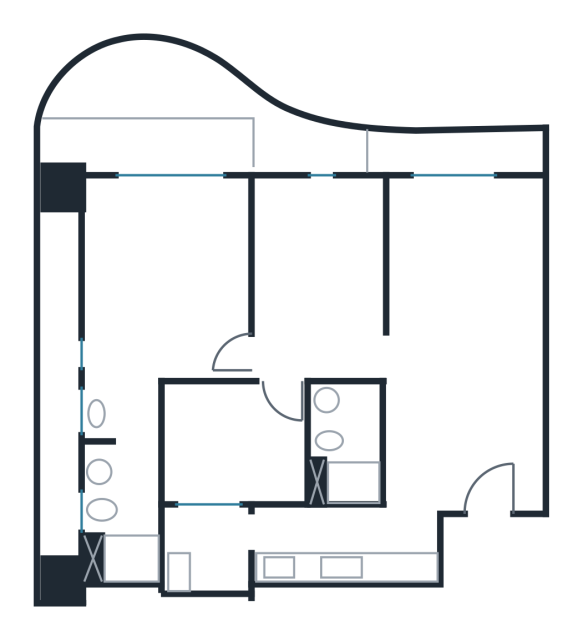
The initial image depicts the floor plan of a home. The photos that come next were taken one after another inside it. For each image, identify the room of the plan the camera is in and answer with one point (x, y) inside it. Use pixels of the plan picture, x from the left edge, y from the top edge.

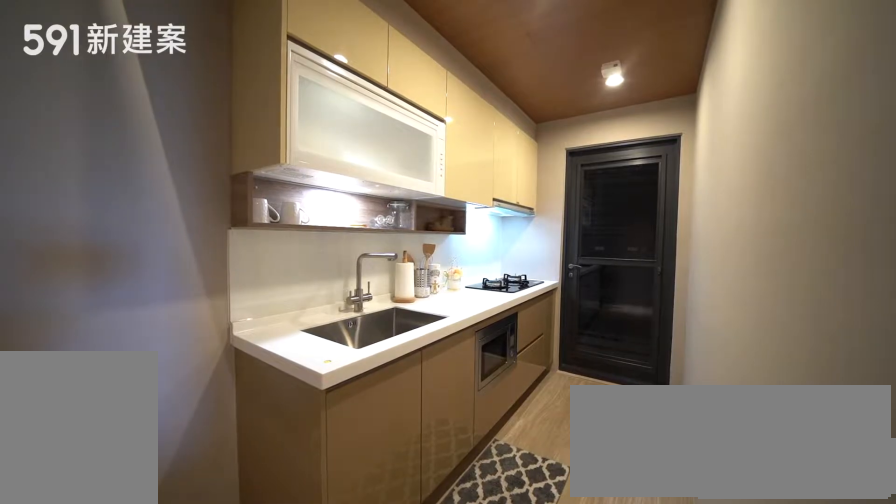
(333, 544)
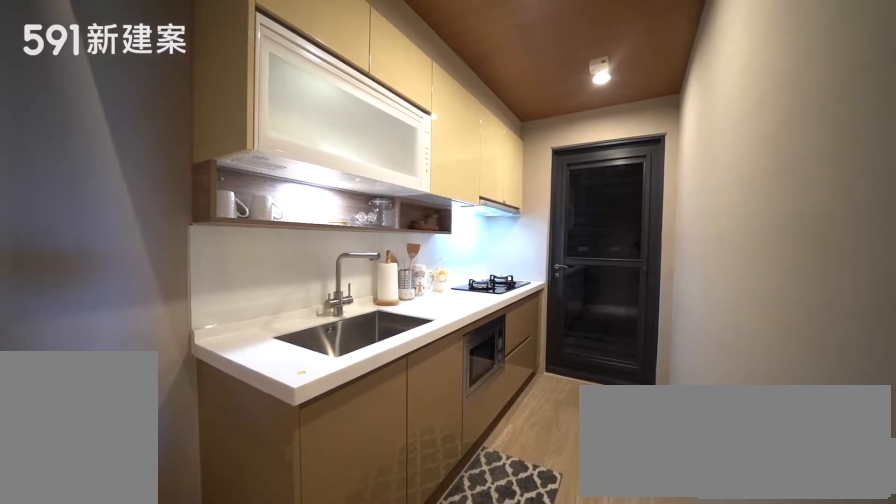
(333, 544)
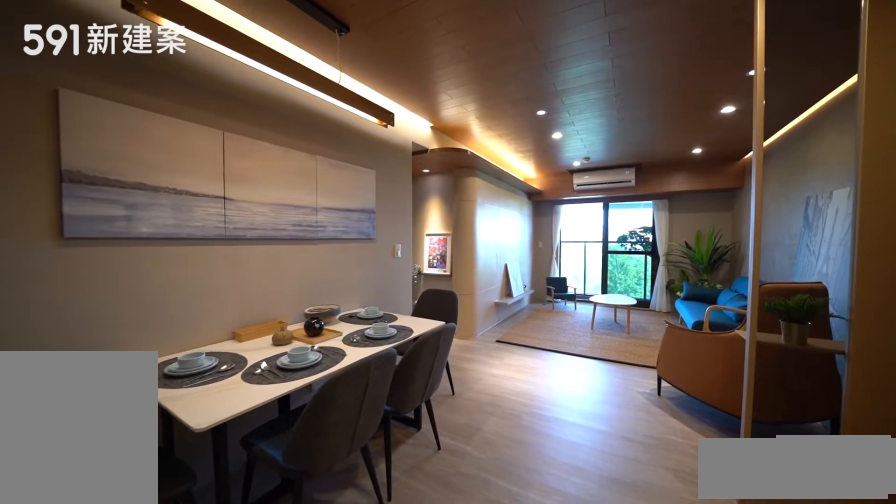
(466, 438)
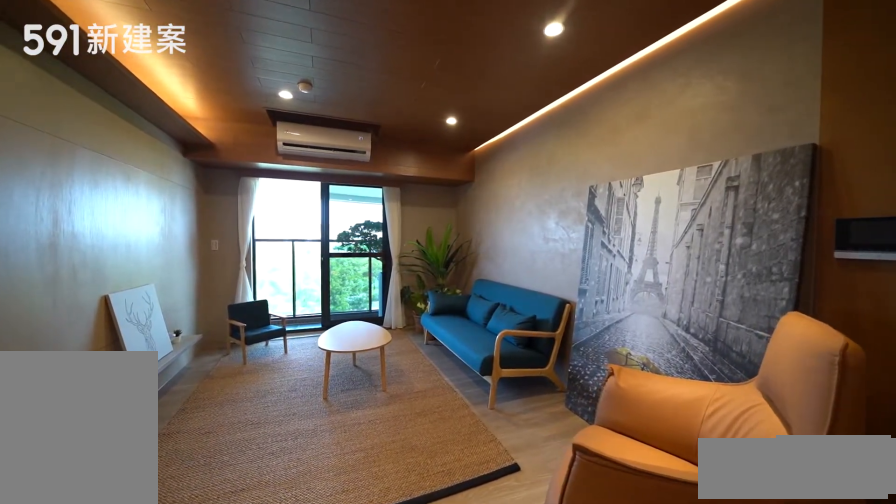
(463, 268)
